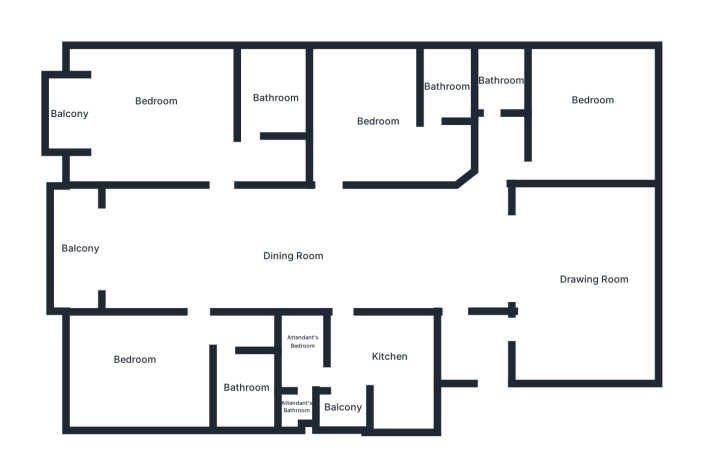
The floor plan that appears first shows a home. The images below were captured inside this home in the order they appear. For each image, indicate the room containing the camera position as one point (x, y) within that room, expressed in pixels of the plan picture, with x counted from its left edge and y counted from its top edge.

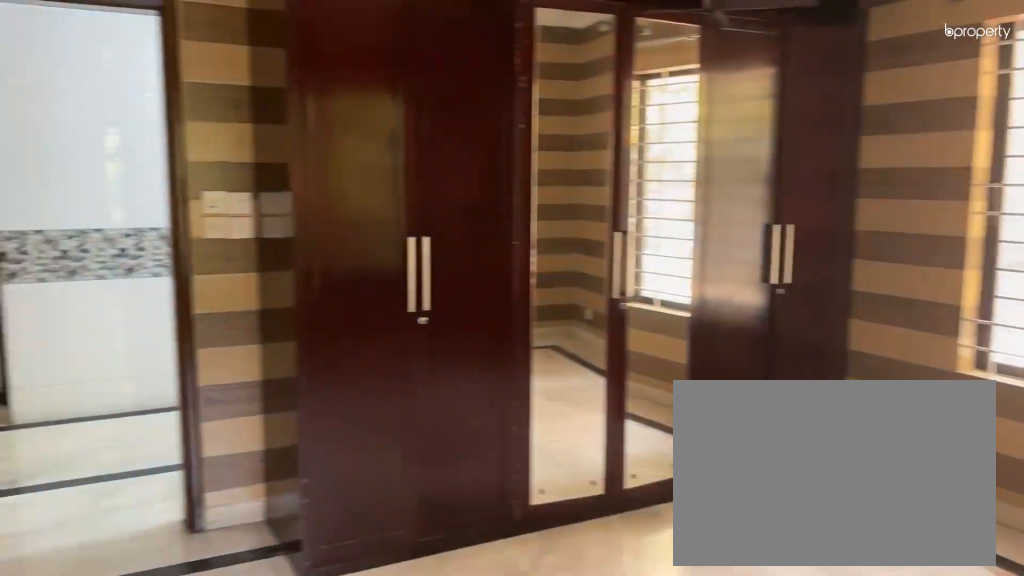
(591, 104)
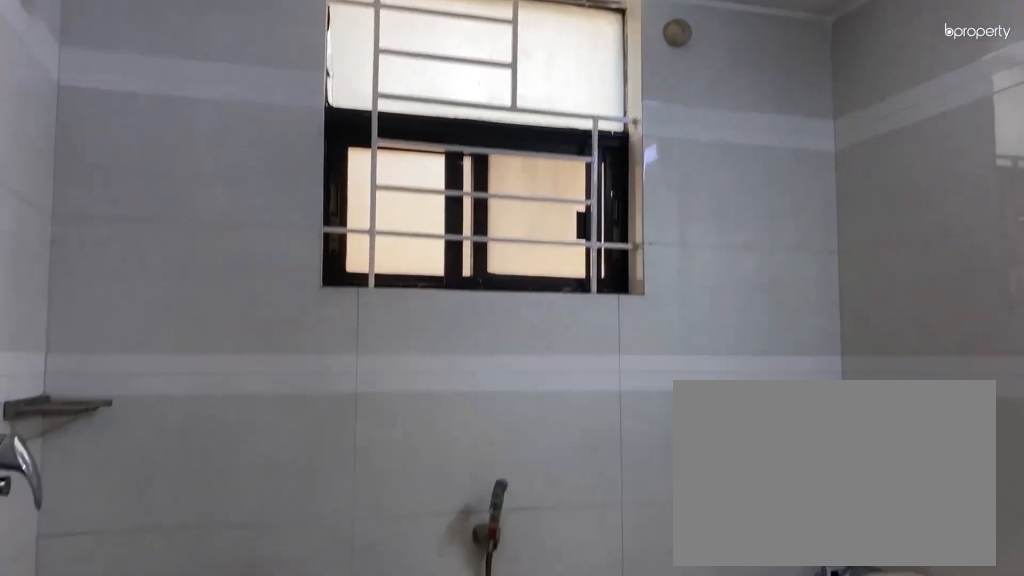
(497, 74)
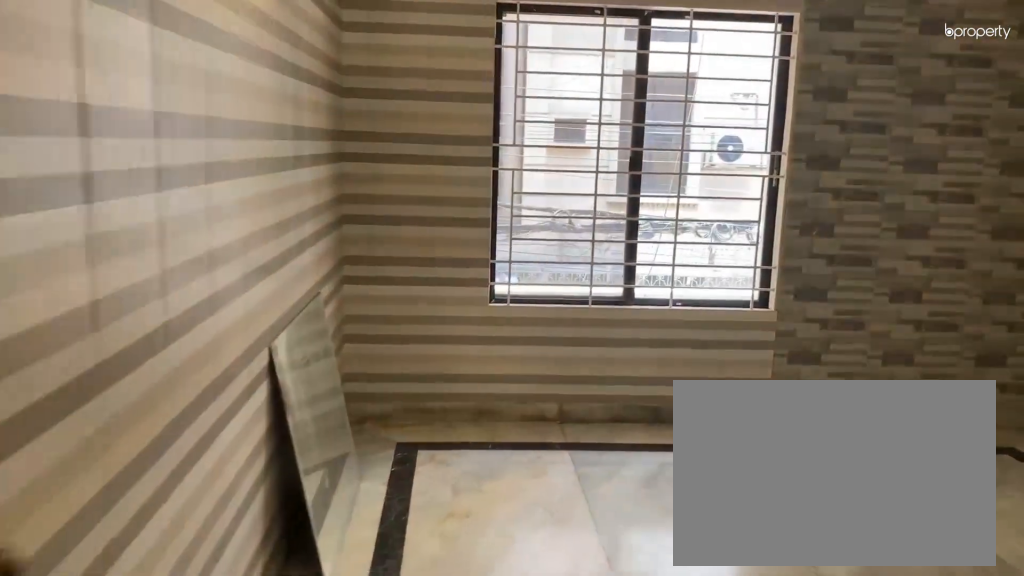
(390, 126)
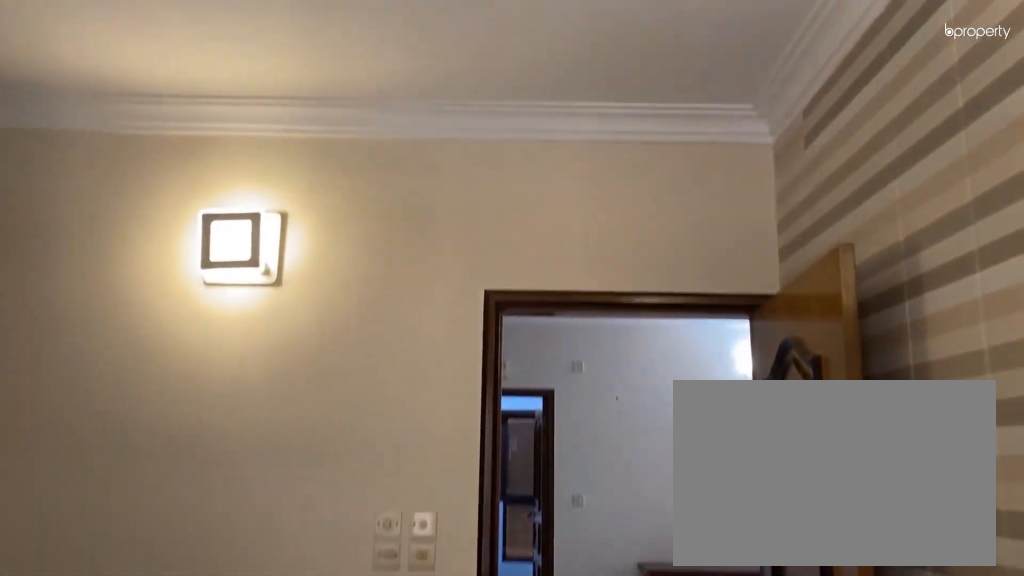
(390, 126)
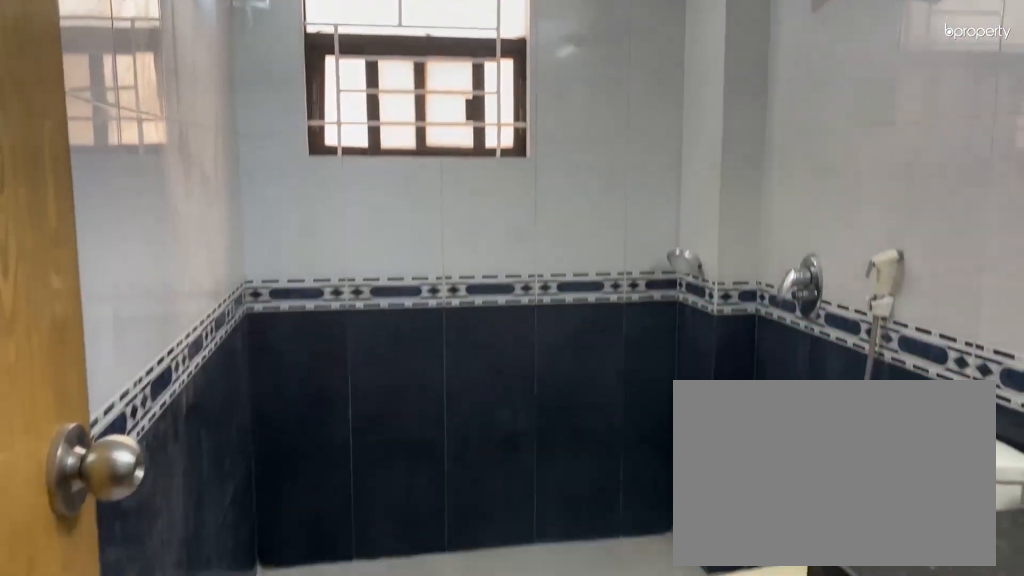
(448, 84)
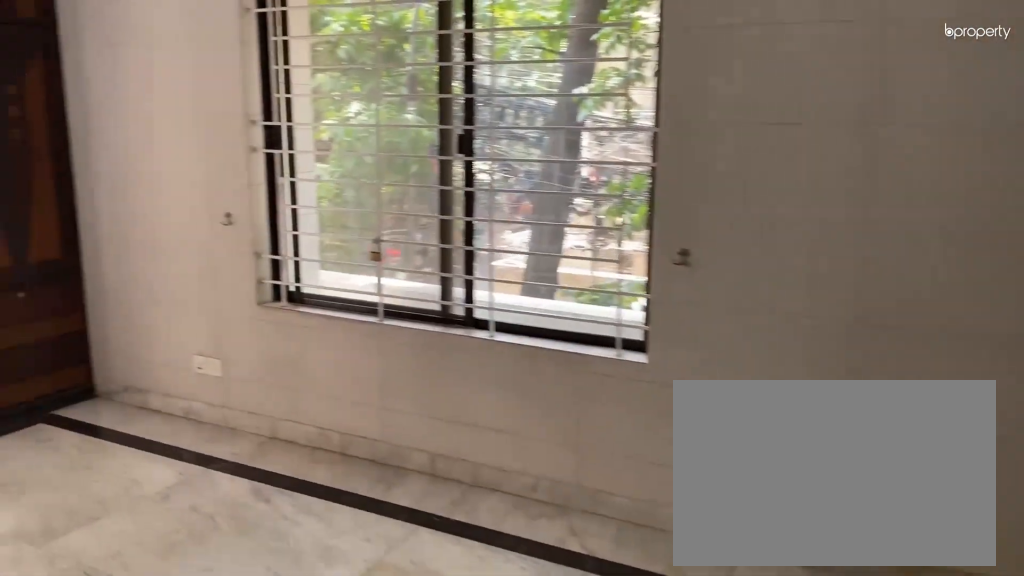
(162, 111)
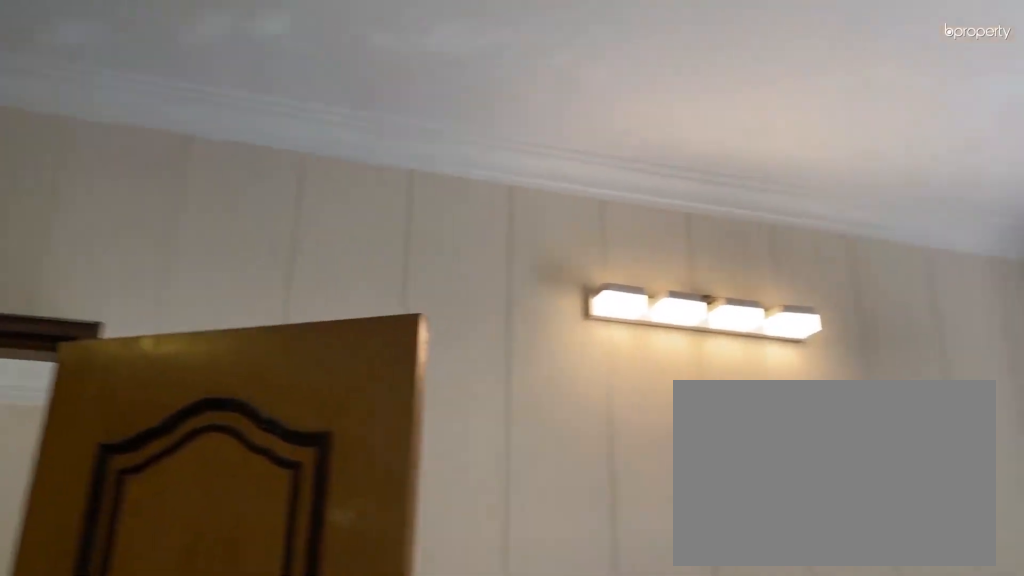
(170, 119)
